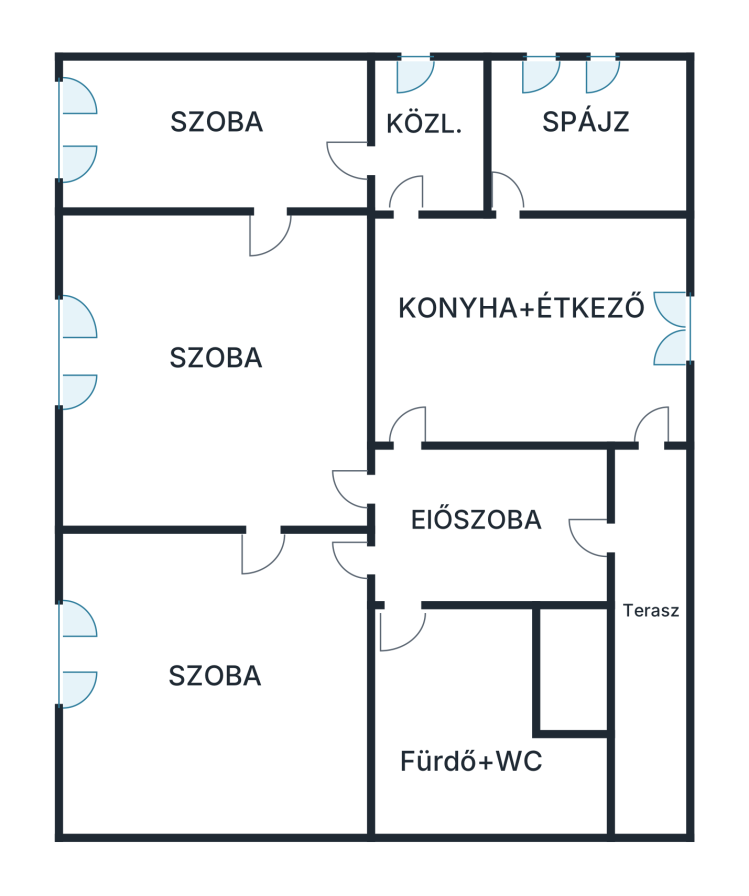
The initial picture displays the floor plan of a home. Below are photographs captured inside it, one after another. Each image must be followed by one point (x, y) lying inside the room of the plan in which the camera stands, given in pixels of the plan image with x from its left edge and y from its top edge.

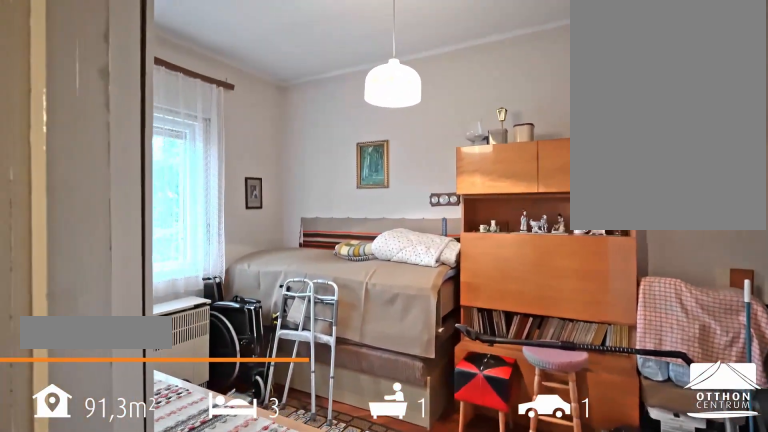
(216, 136)
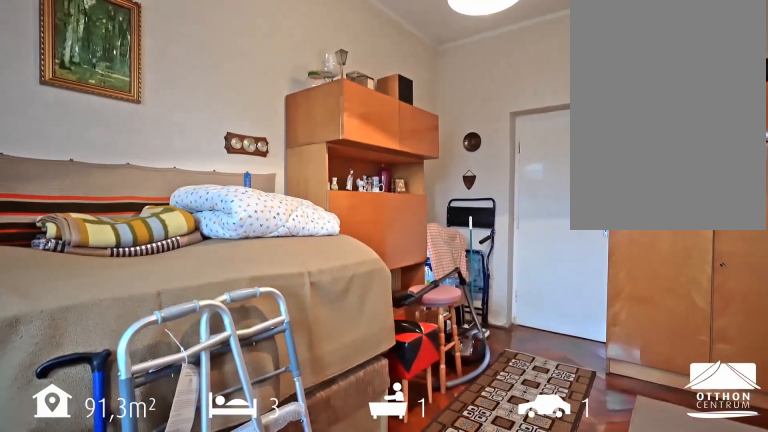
(216, 136)
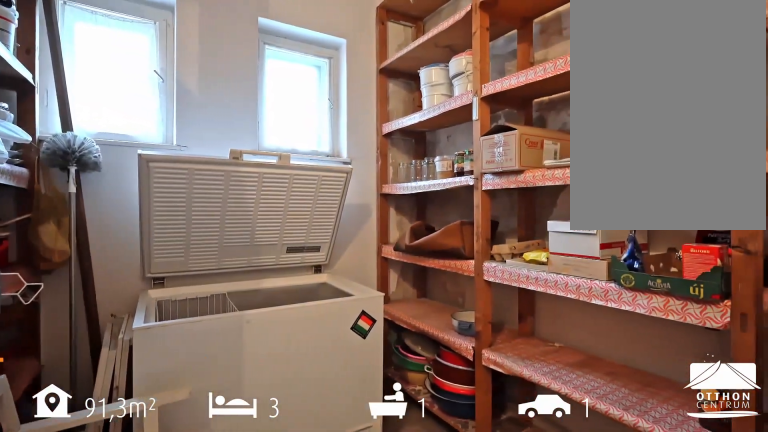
(582, 131)
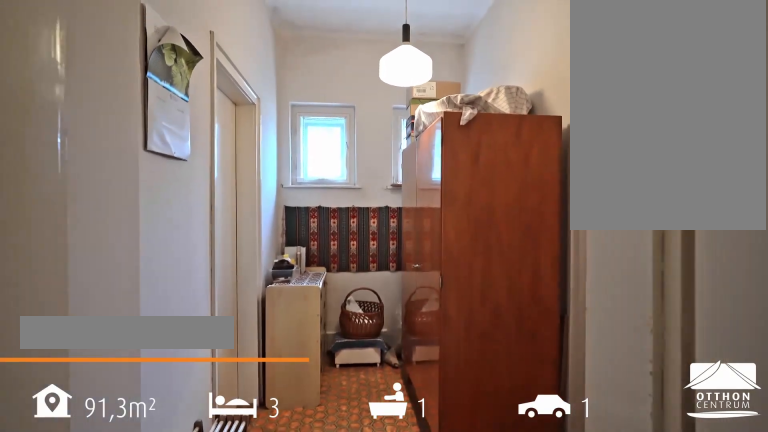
(434, 136)
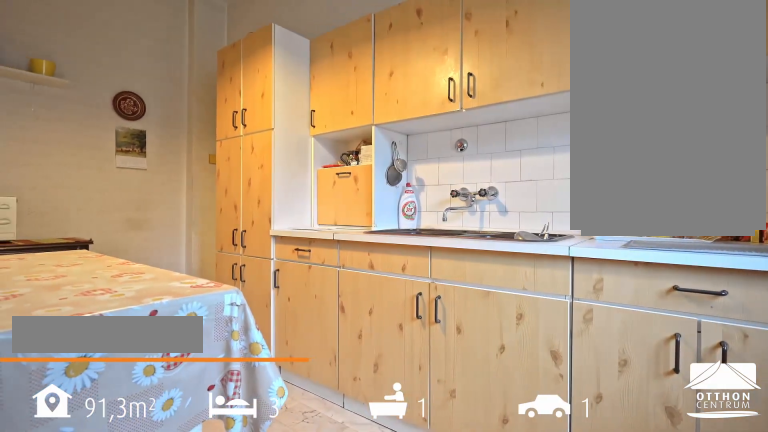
(534, 338)
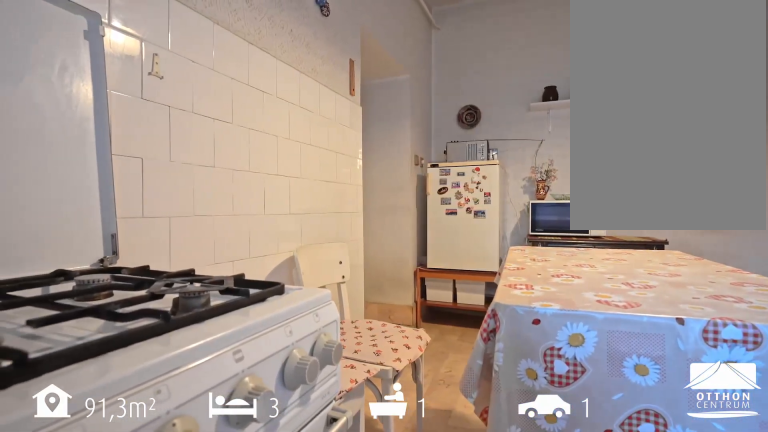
(534, 338)
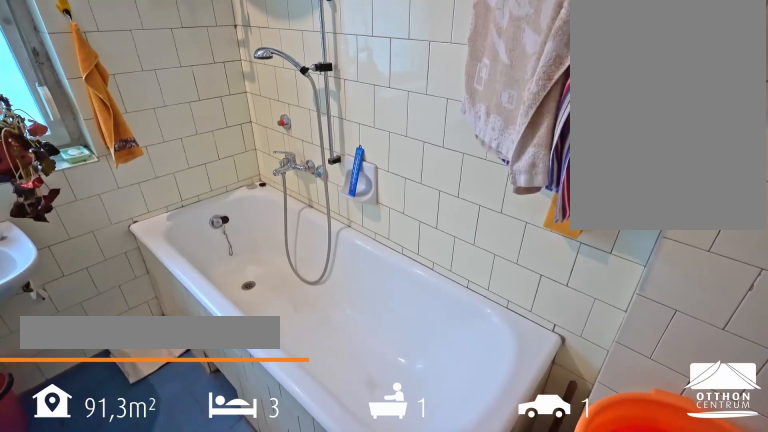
(455, 728)
